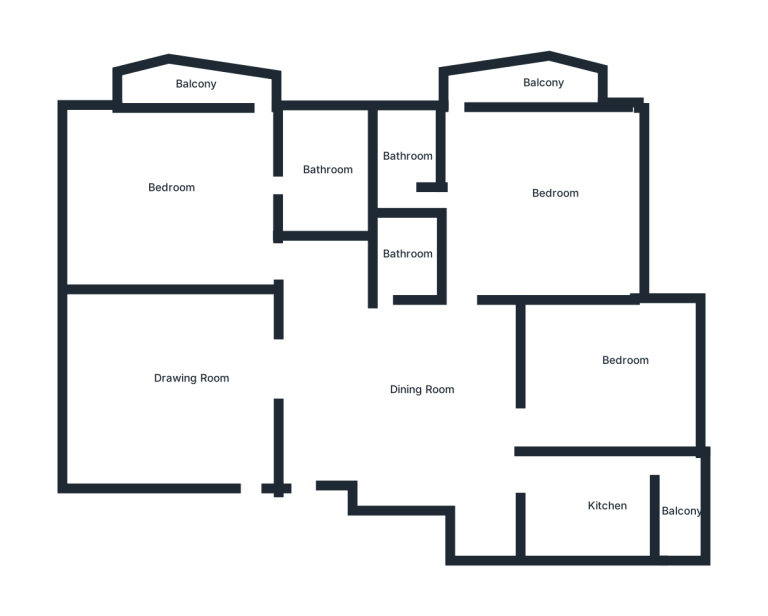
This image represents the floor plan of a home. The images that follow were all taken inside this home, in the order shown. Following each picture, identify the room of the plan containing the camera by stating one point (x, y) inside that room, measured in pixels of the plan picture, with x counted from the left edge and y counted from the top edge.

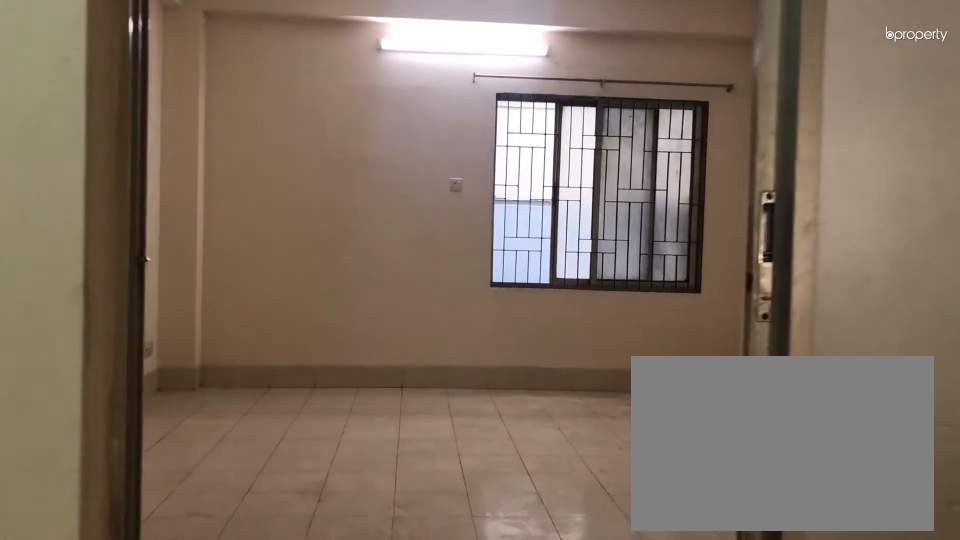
(241, 380)
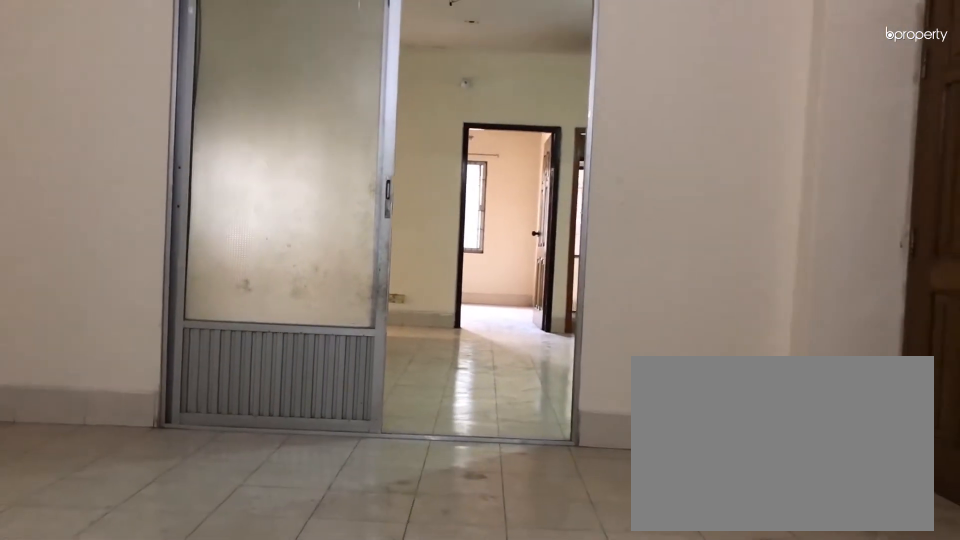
(155, 386)
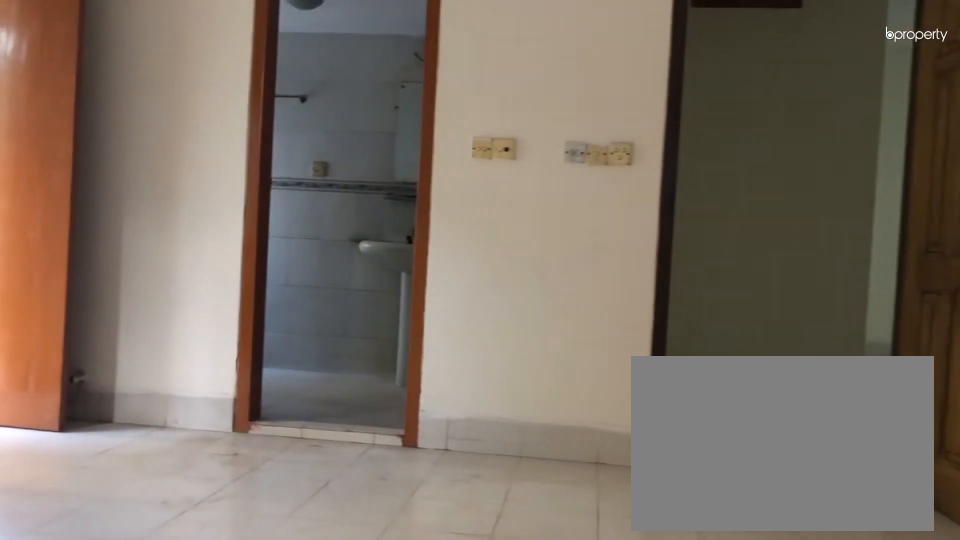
(170, 182)
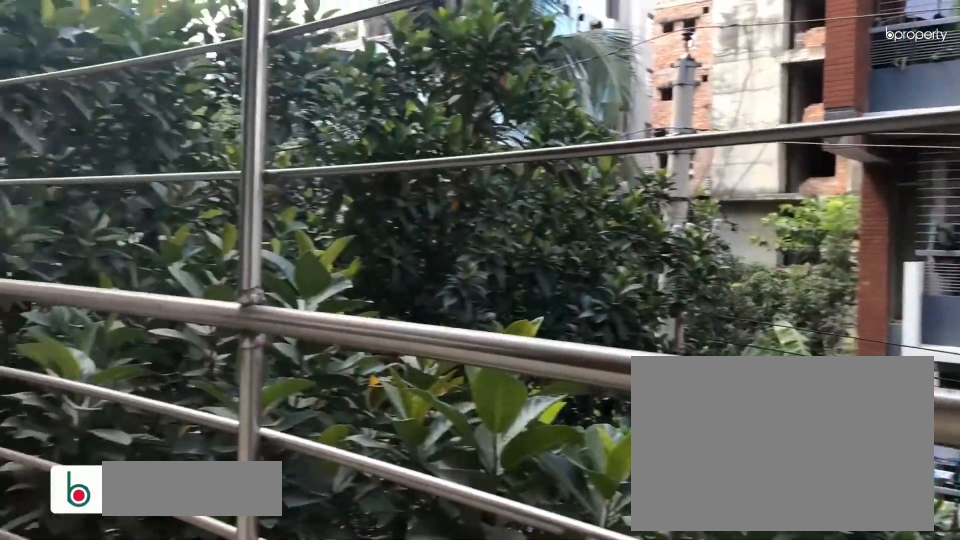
(182, 90)
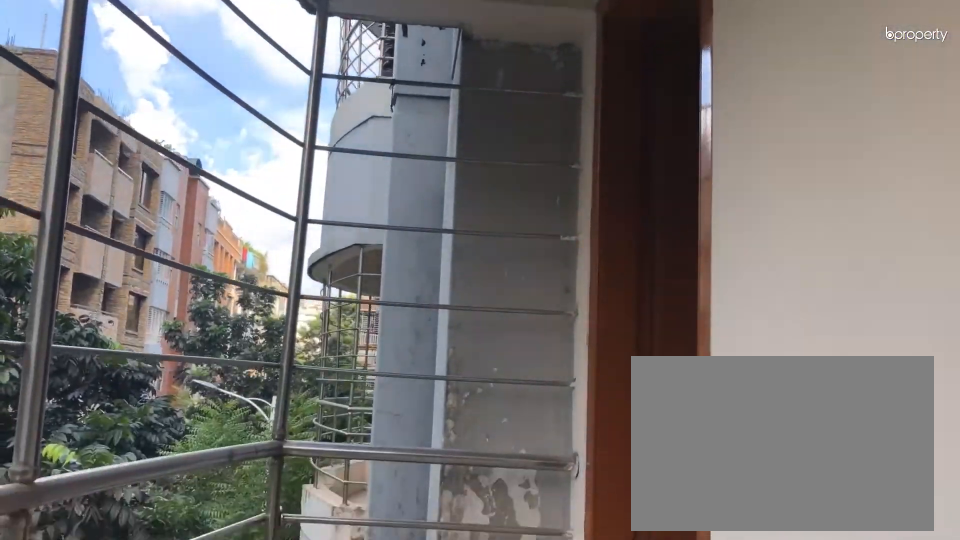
(182, 90)
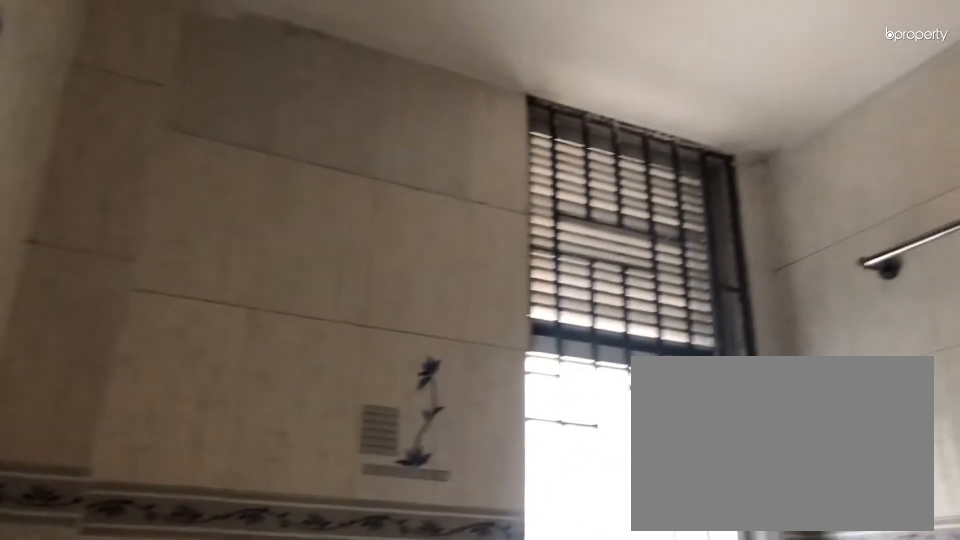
(323, 178)
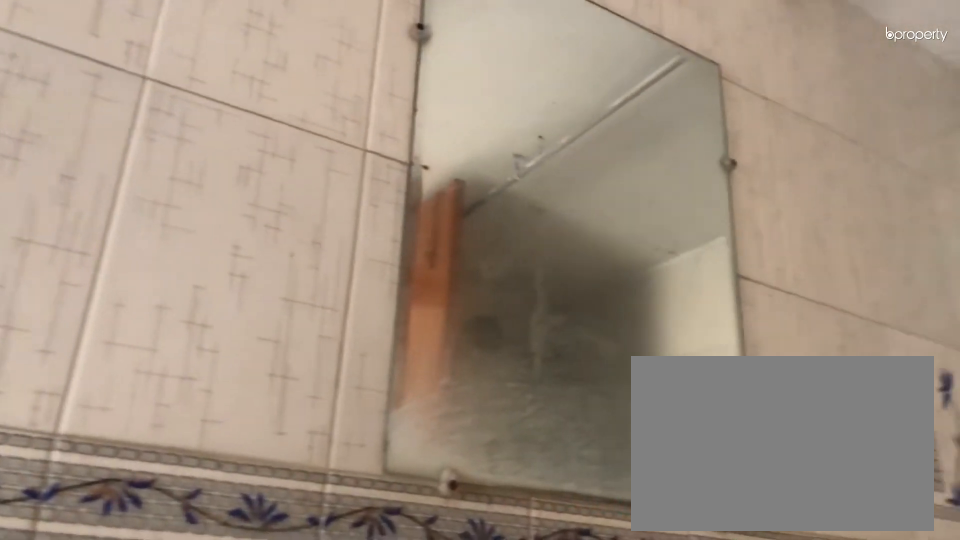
(323, 178)
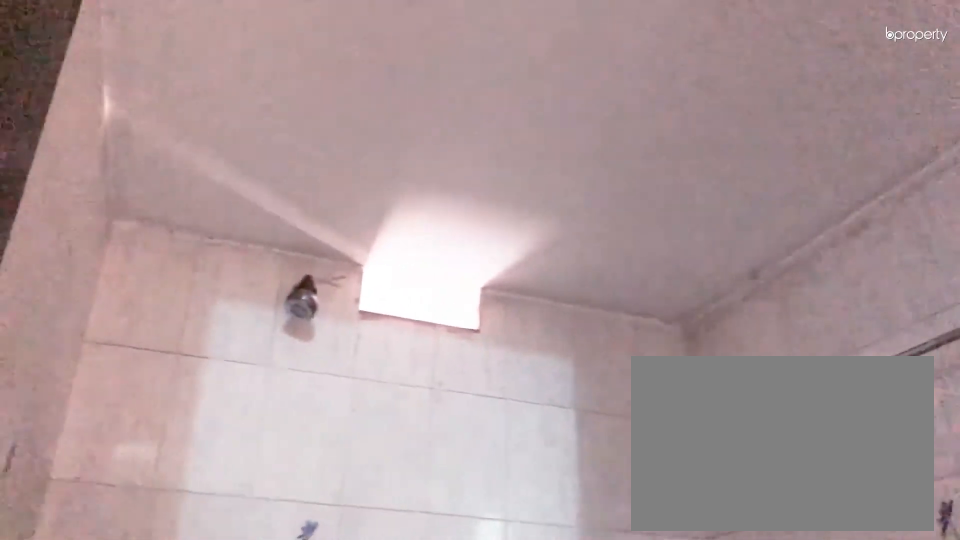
(400, 258)
